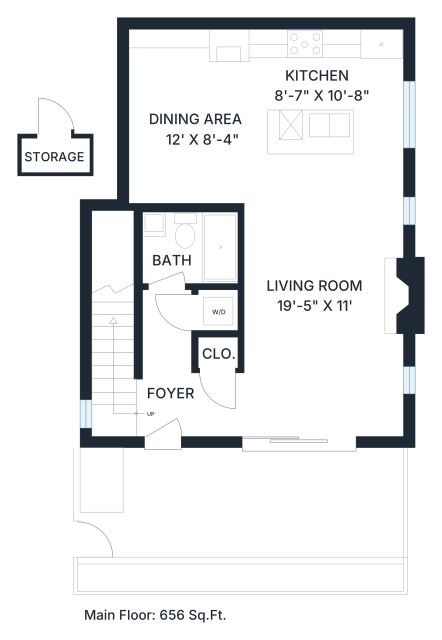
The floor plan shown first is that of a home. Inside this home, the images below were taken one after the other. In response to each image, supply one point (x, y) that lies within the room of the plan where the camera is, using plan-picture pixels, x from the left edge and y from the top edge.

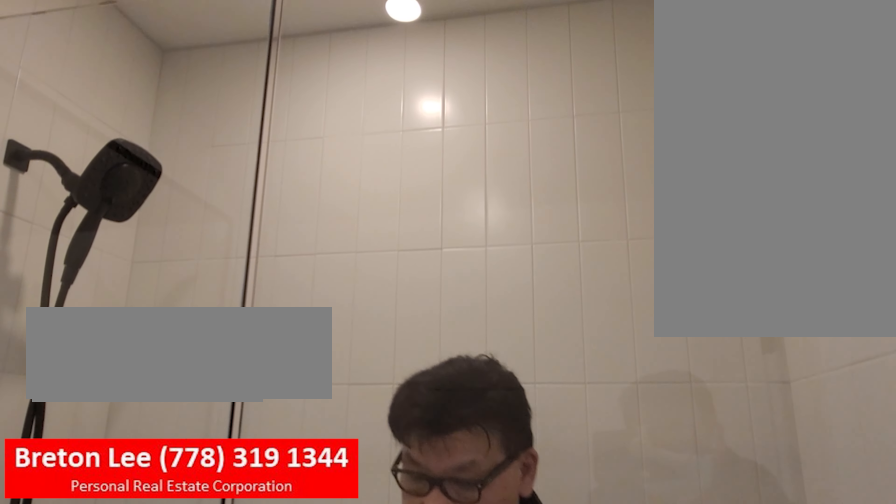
(173, 263)
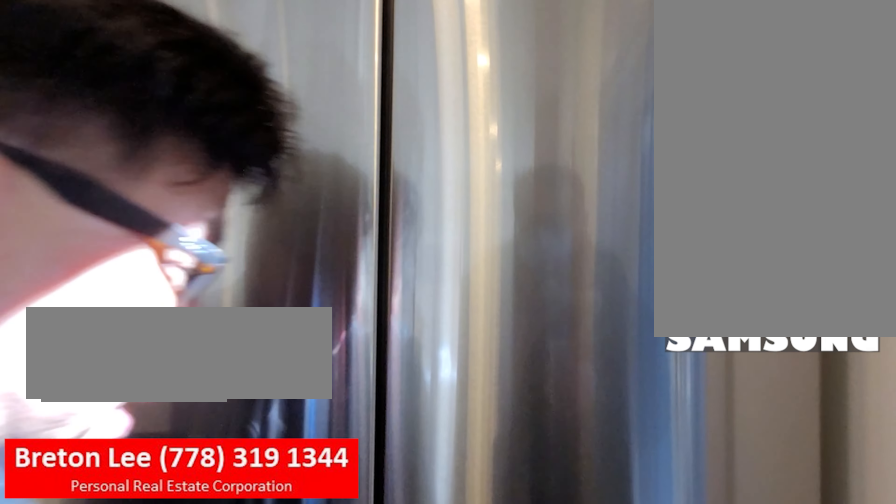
(378, 123)
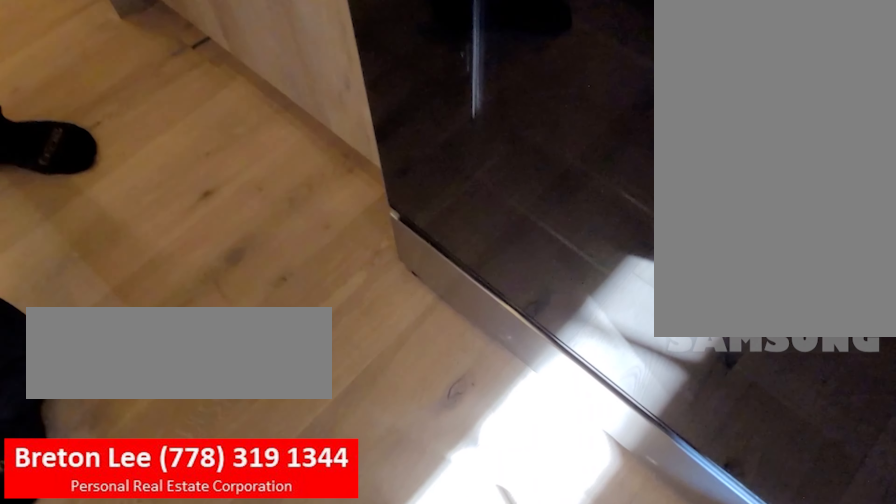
(378, 123)
